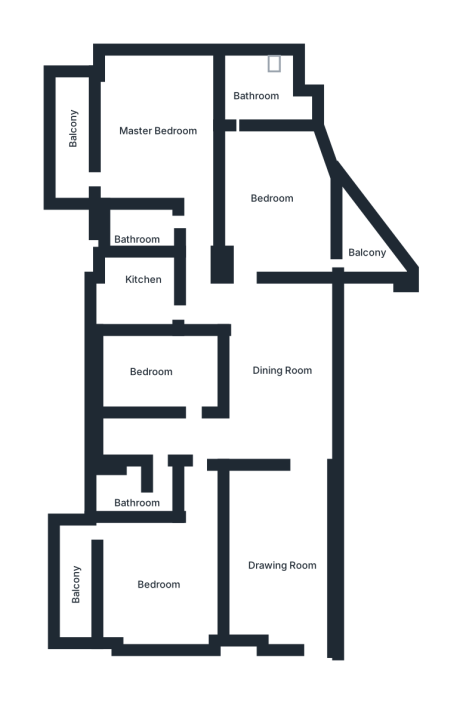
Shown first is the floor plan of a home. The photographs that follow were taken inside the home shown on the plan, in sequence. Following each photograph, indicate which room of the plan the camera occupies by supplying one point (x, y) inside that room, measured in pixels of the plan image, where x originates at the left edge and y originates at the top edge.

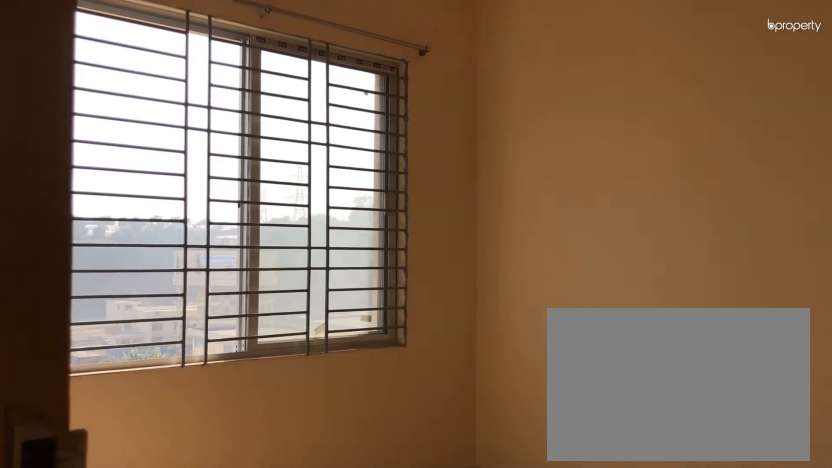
(148, 369)
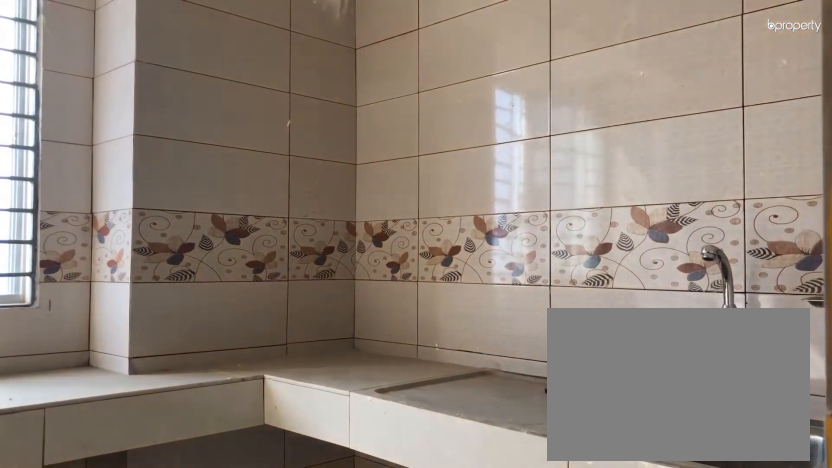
(134, 276)
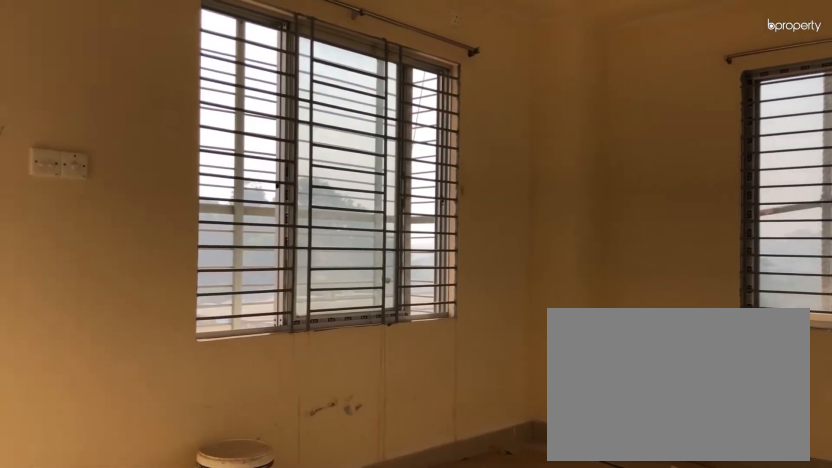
(155, 127)
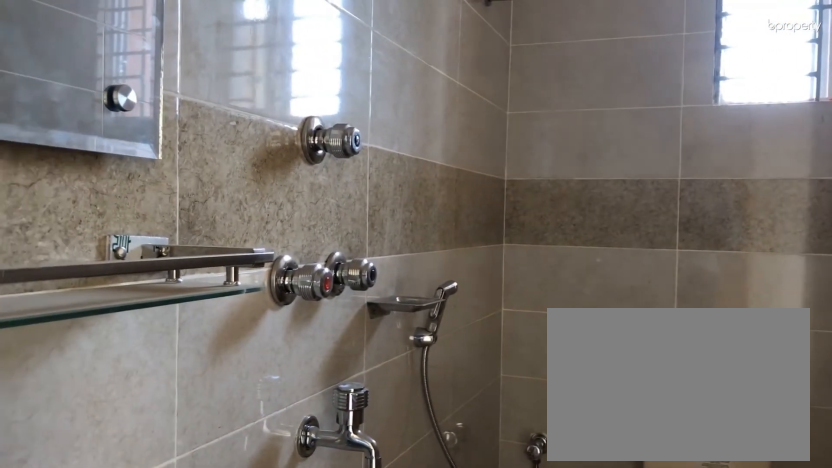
(141, 232)
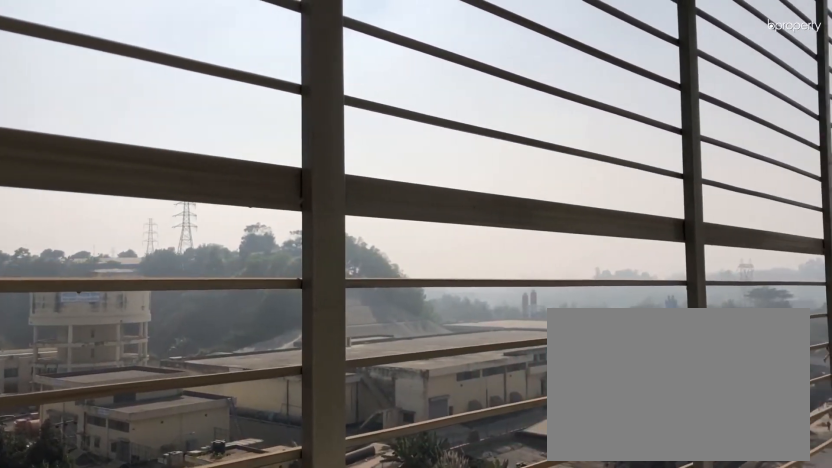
(77, 134)
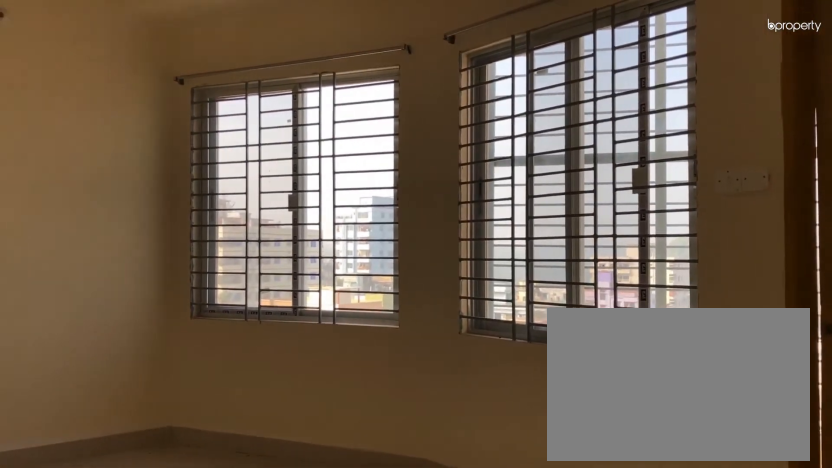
(282, 201)
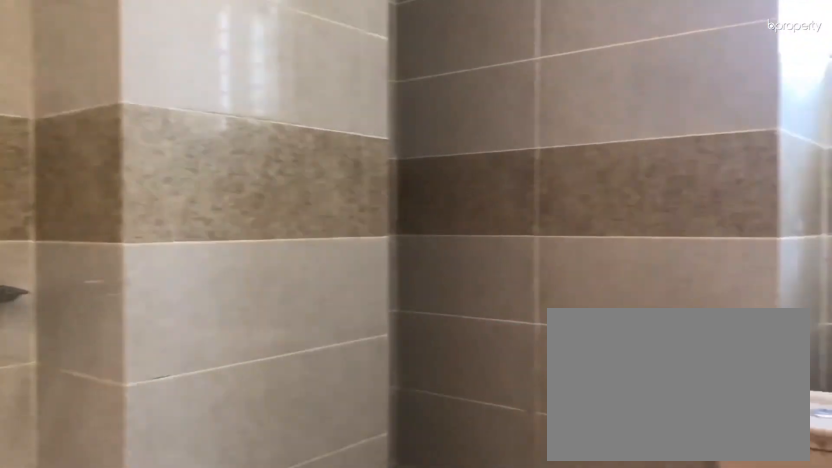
(255, 89)
